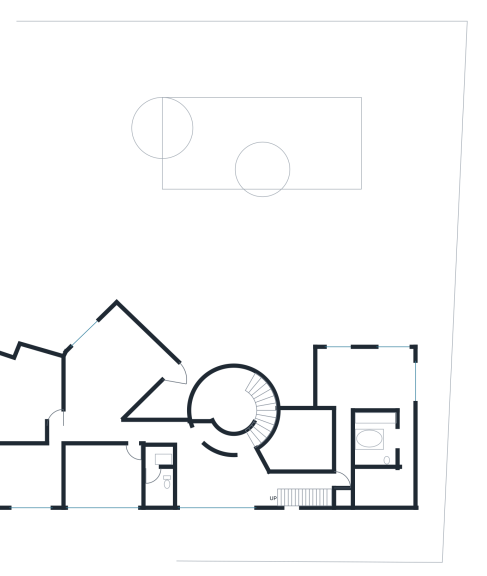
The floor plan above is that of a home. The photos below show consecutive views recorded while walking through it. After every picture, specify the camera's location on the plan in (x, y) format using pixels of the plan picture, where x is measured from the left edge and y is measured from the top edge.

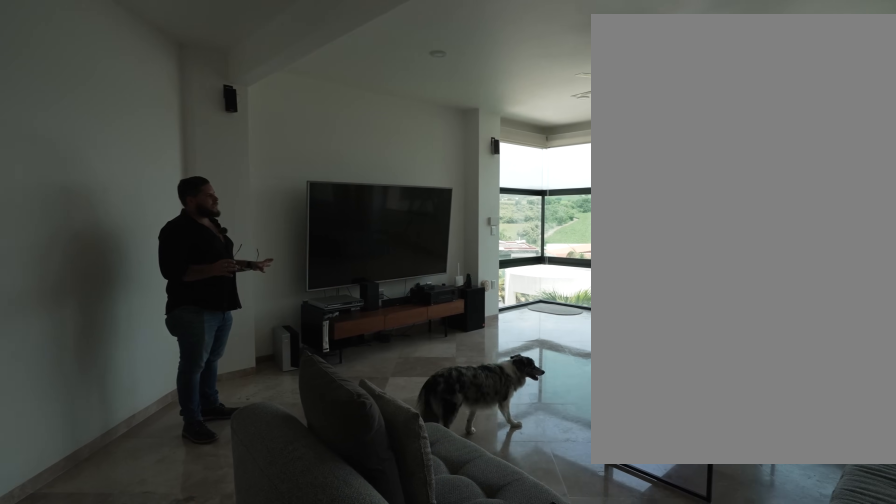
(101, 414)
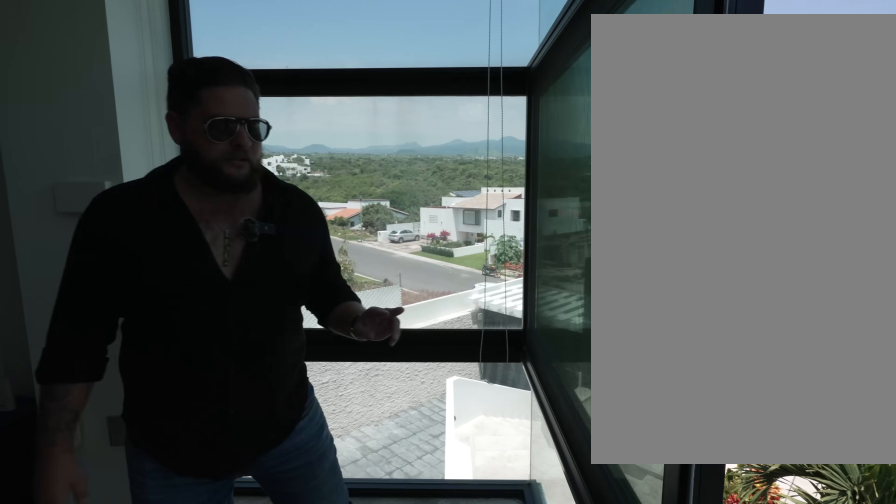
(117, 327)
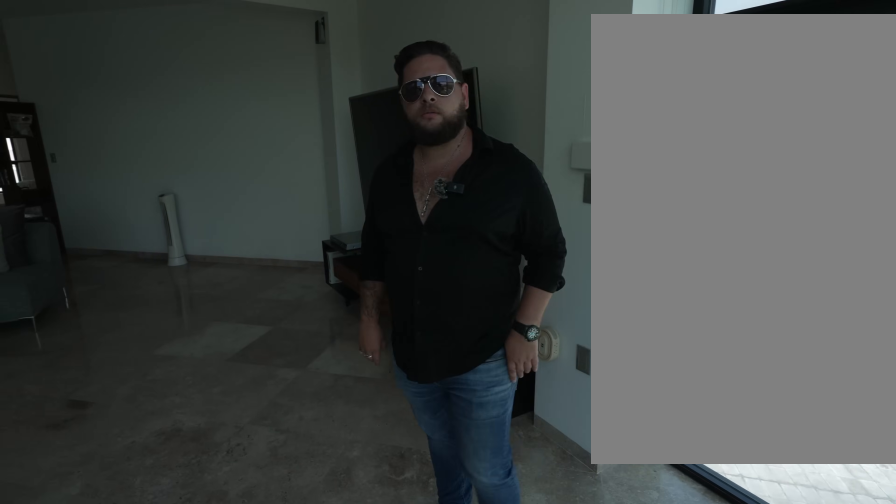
(117, 327)
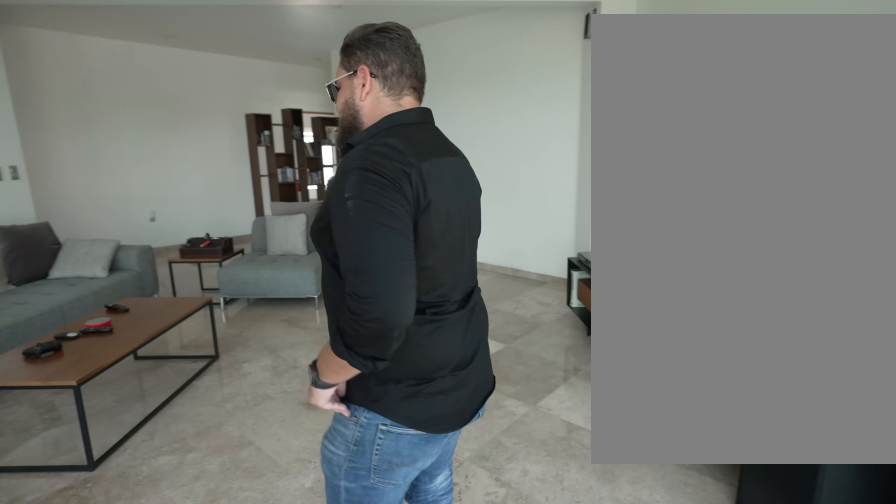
(117, 327)
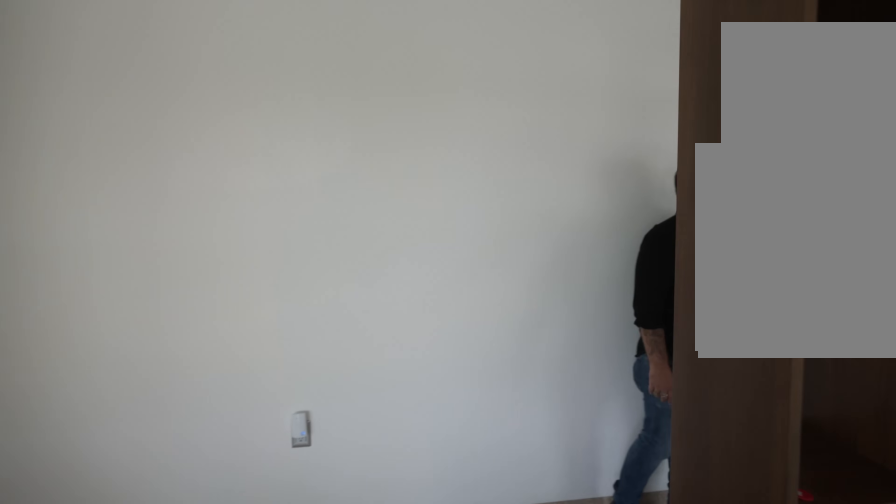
(90, 379)
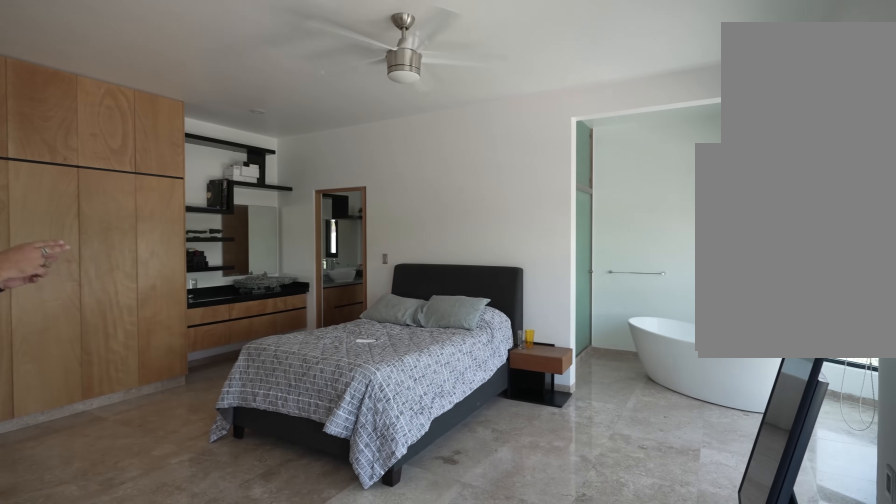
(31, 373)
